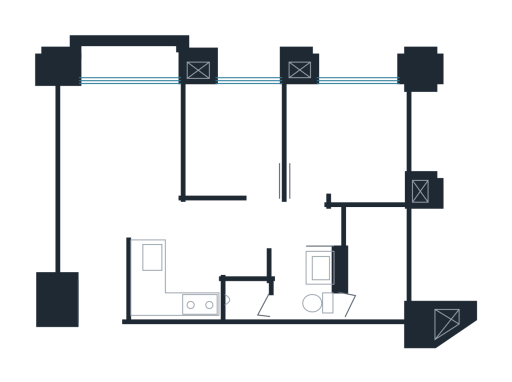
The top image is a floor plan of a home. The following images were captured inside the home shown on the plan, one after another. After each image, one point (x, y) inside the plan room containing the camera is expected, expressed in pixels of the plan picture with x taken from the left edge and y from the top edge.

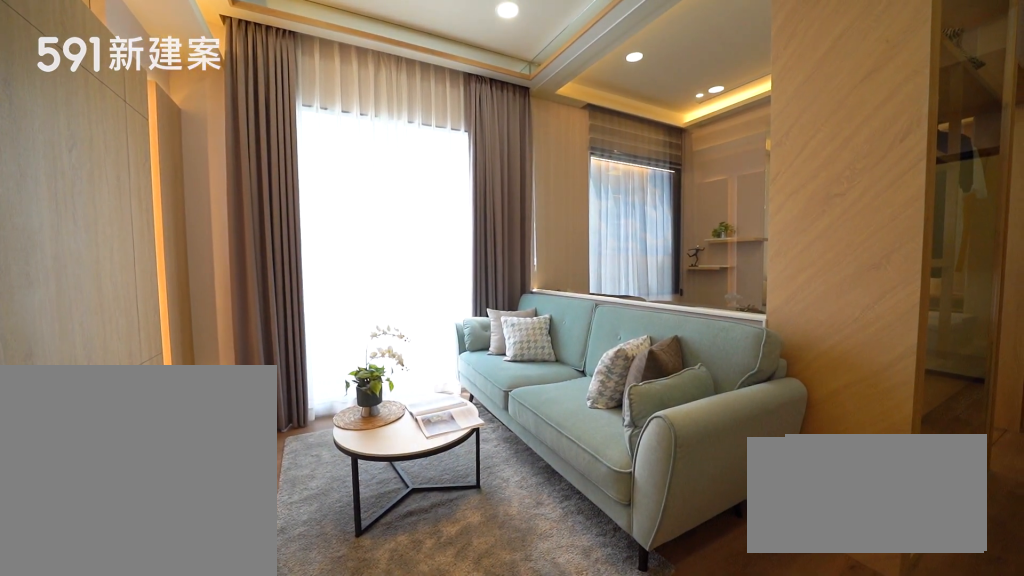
(122, 148)
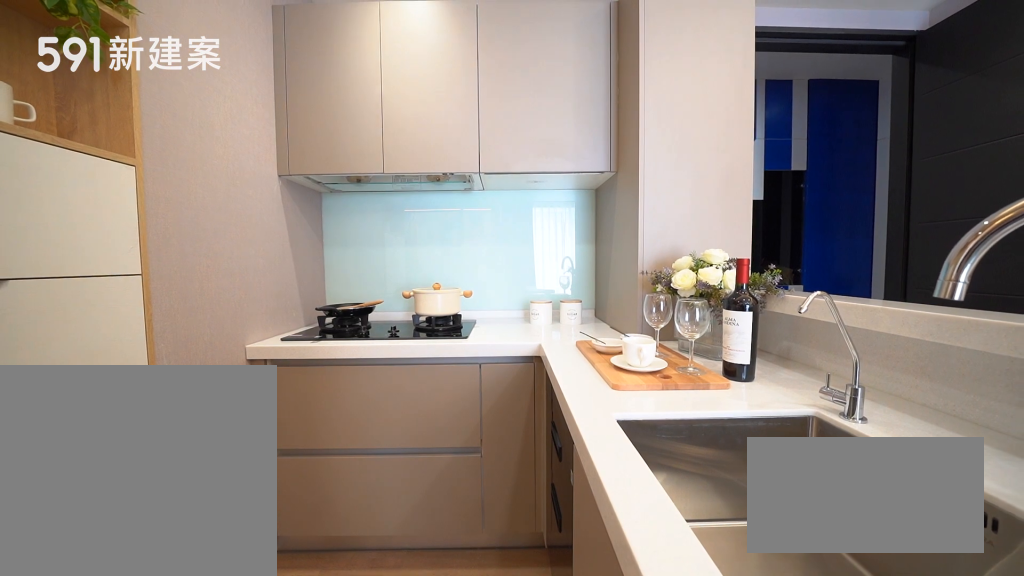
(176, 280)
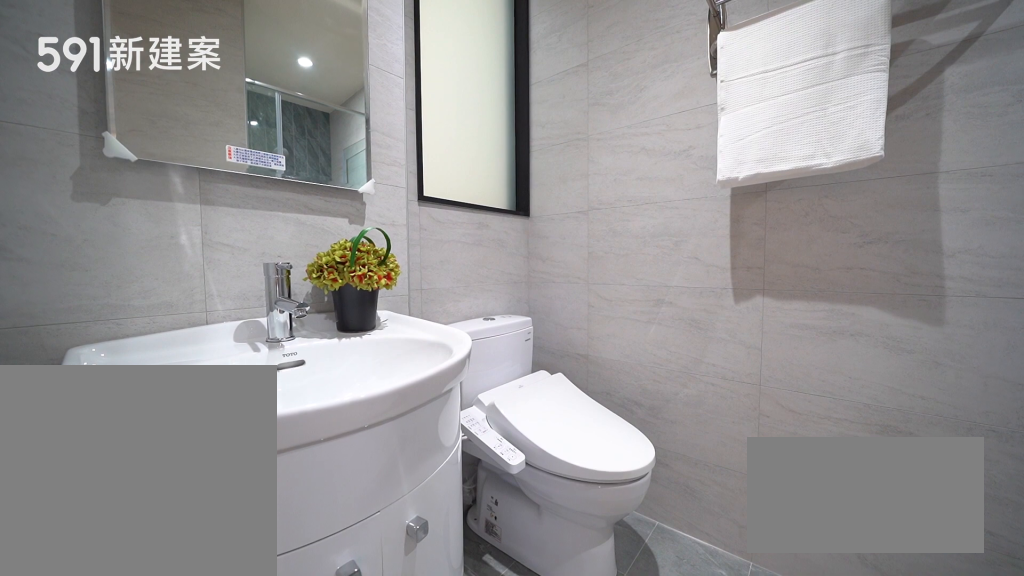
(288, 290)
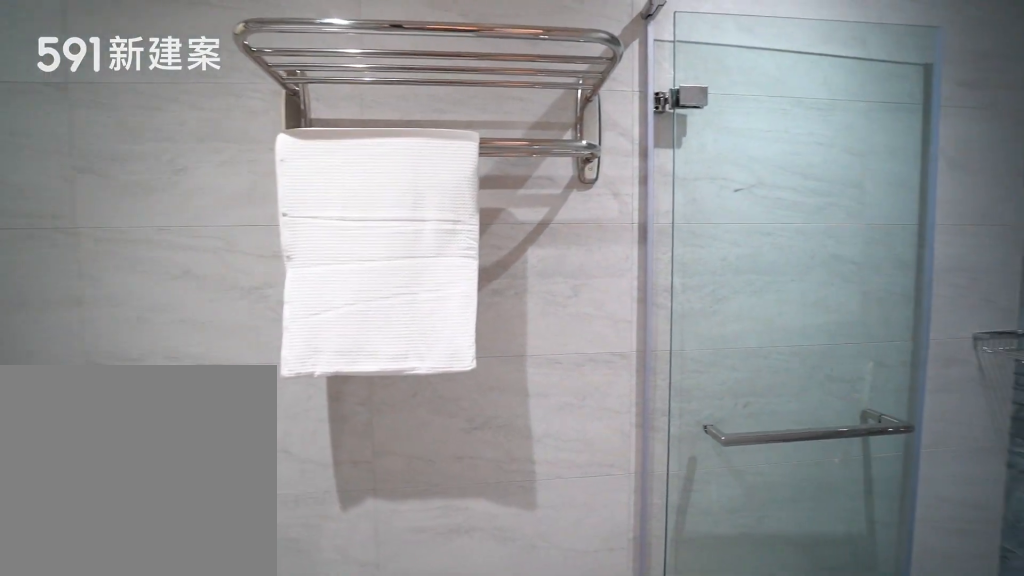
(288, 290)
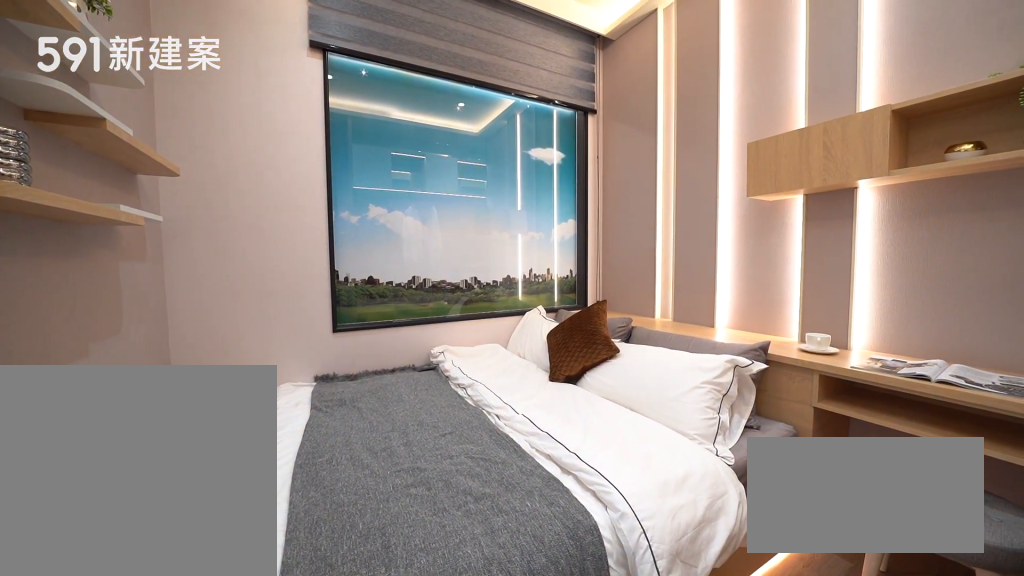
(348, 141)
